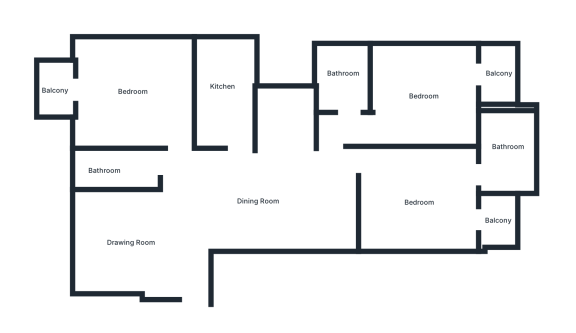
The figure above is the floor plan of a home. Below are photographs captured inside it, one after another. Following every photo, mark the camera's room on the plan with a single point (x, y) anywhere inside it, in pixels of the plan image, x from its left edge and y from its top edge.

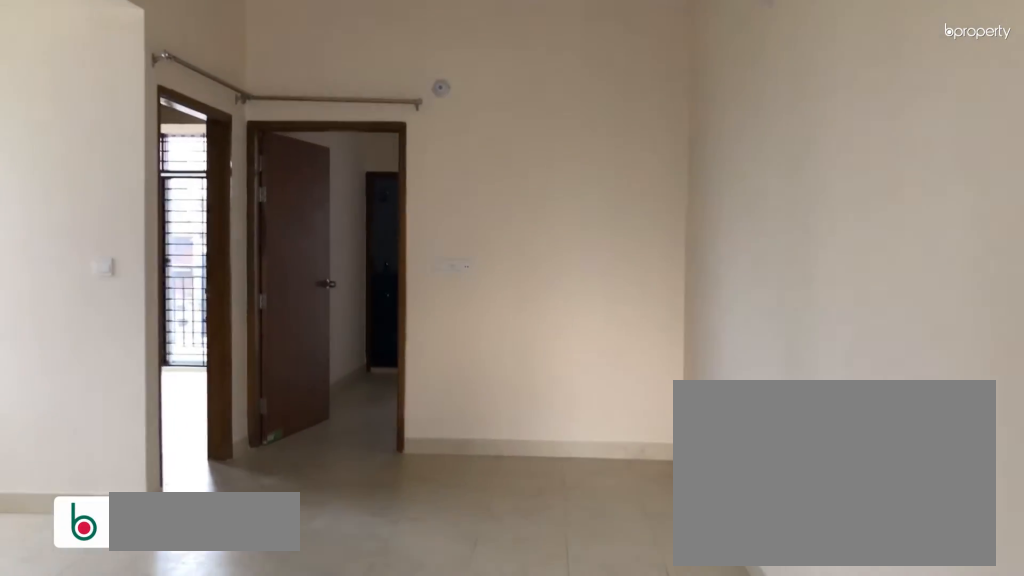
(225, 209)
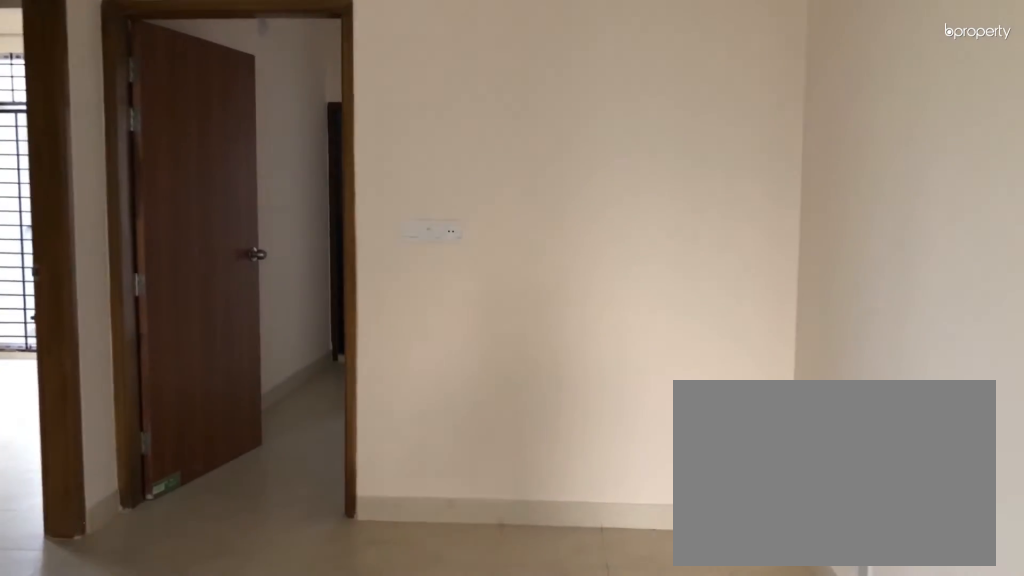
(272, 203)
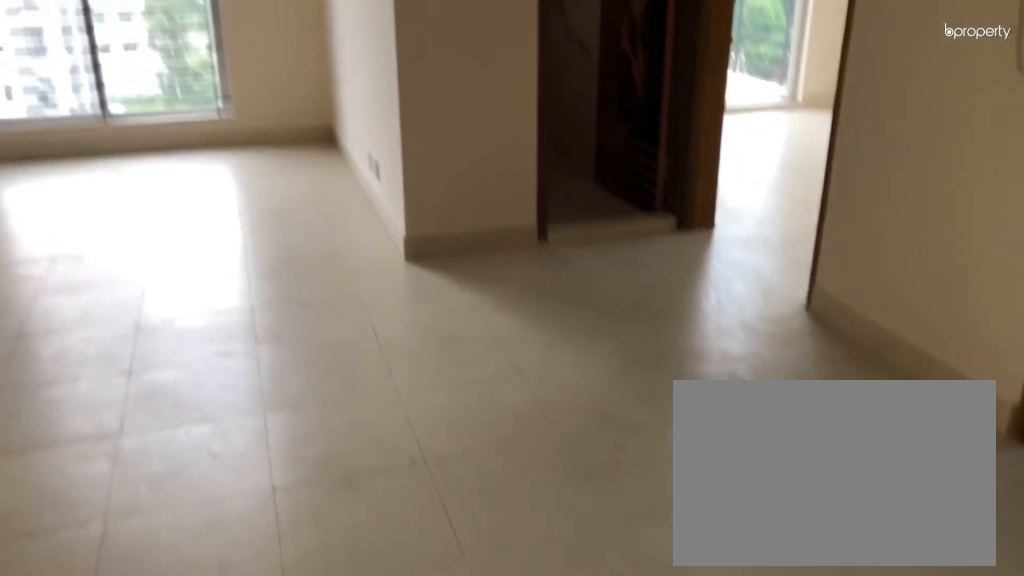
(272, 203)
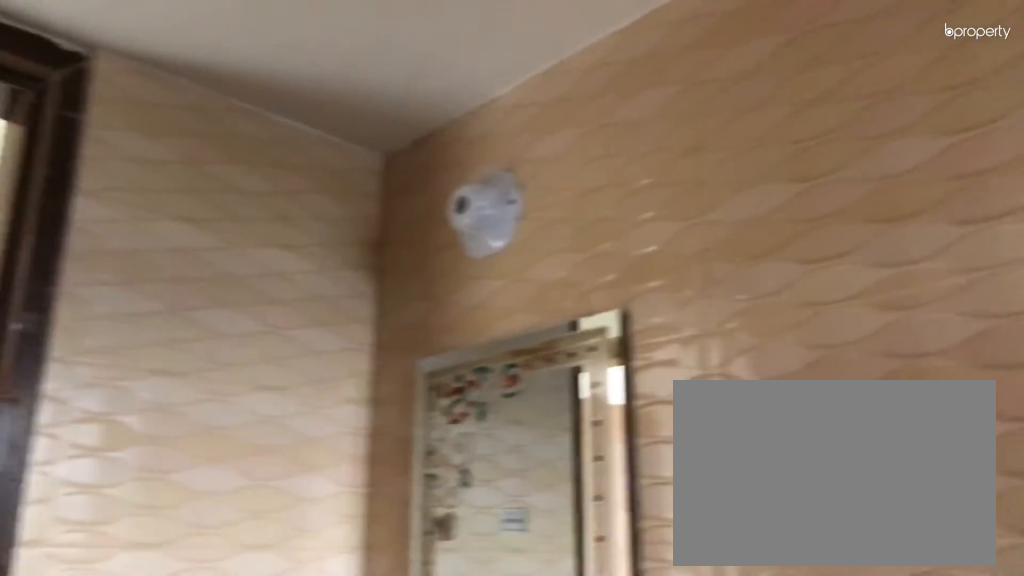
(110, 168)
